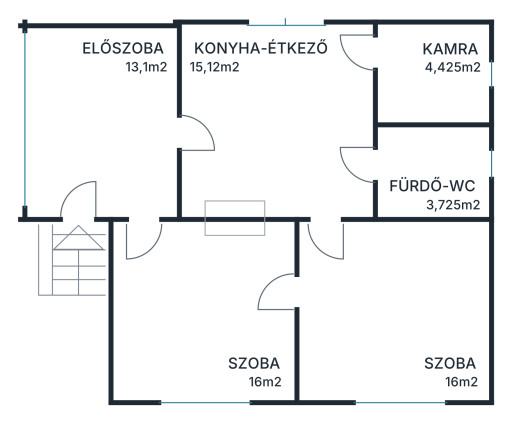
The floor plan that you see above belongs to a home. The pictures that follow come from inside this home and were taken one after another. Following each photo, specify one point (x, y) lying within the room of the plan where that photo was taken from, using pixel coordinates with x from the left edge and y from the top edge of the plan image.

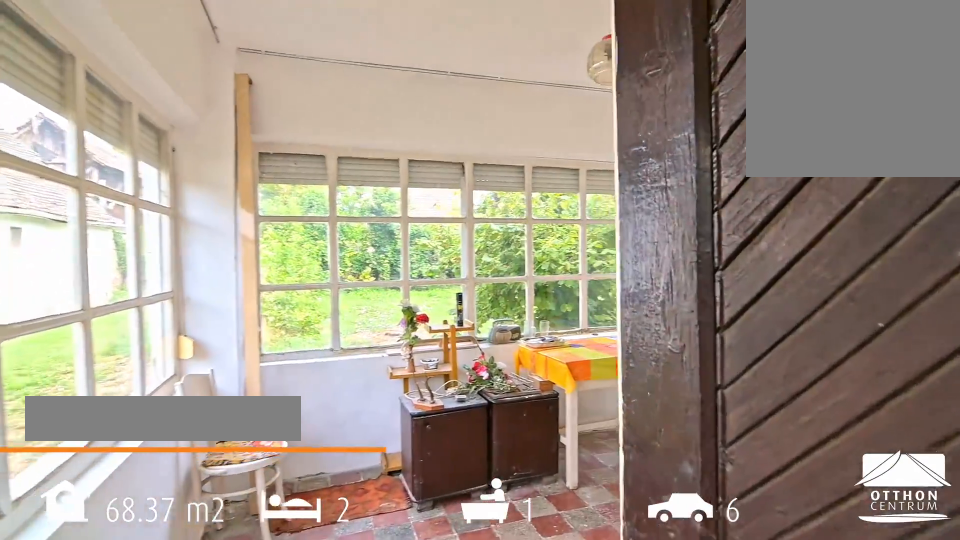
(80, 183)
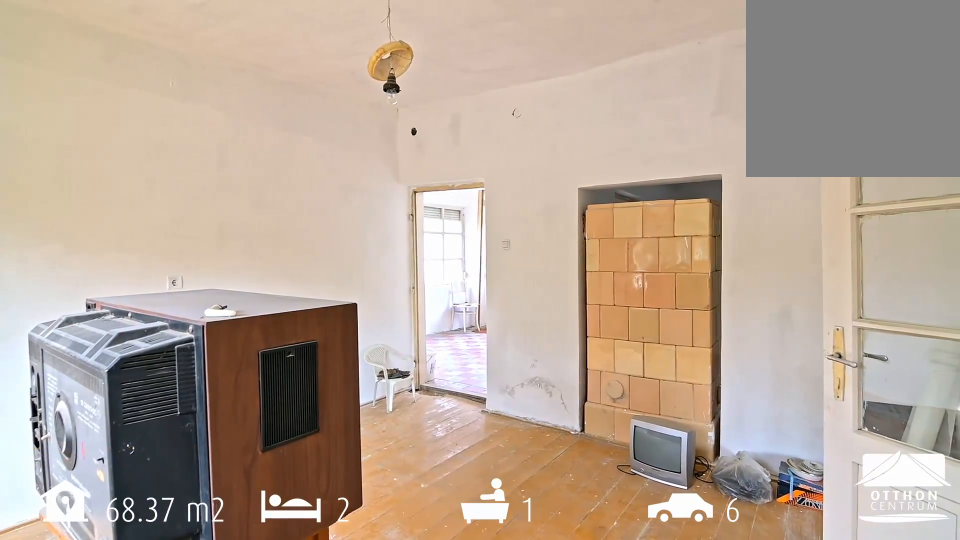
(199, 306)
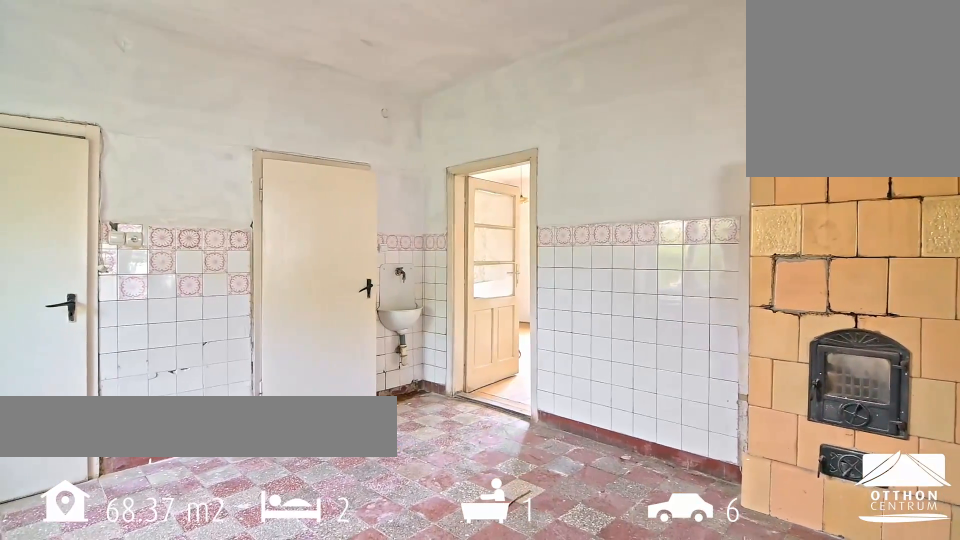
(279, 137)
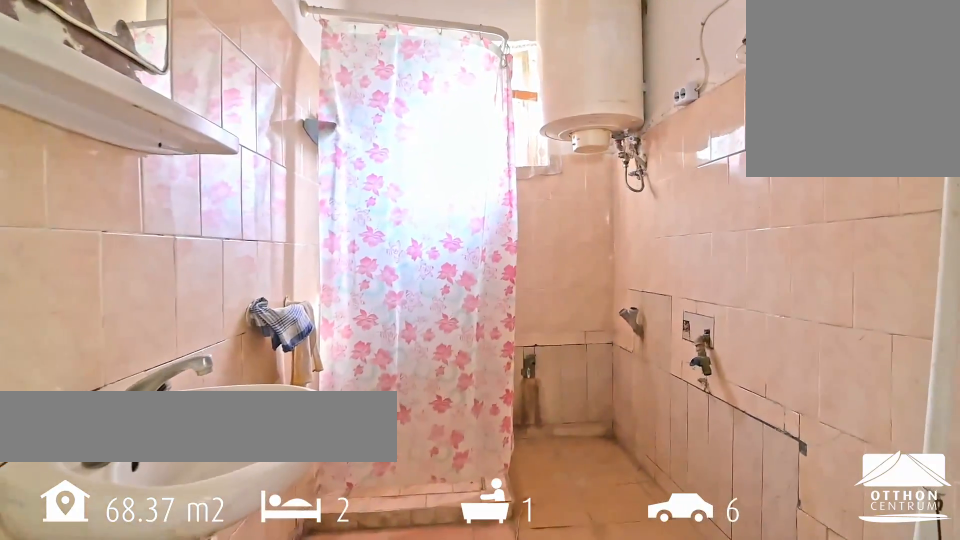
(436, 166)
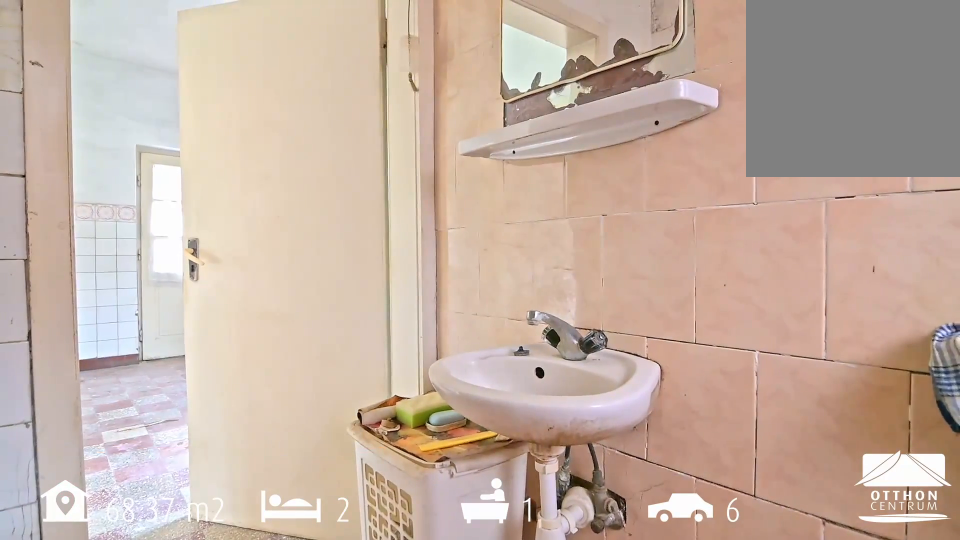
(436, 166)
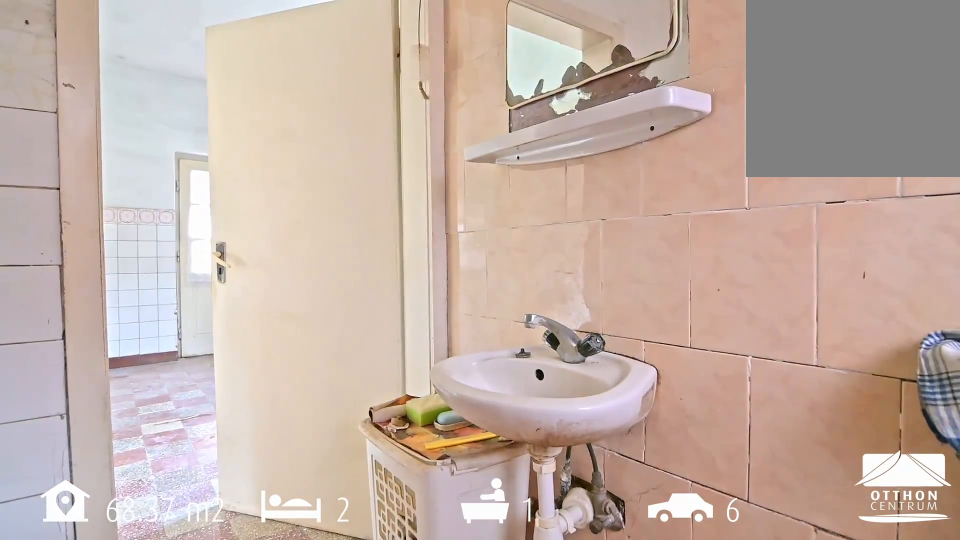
(436, 166)
